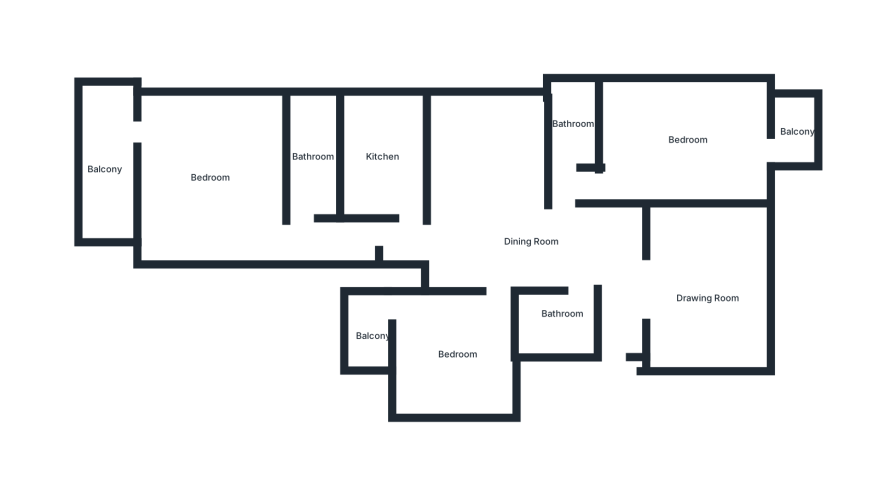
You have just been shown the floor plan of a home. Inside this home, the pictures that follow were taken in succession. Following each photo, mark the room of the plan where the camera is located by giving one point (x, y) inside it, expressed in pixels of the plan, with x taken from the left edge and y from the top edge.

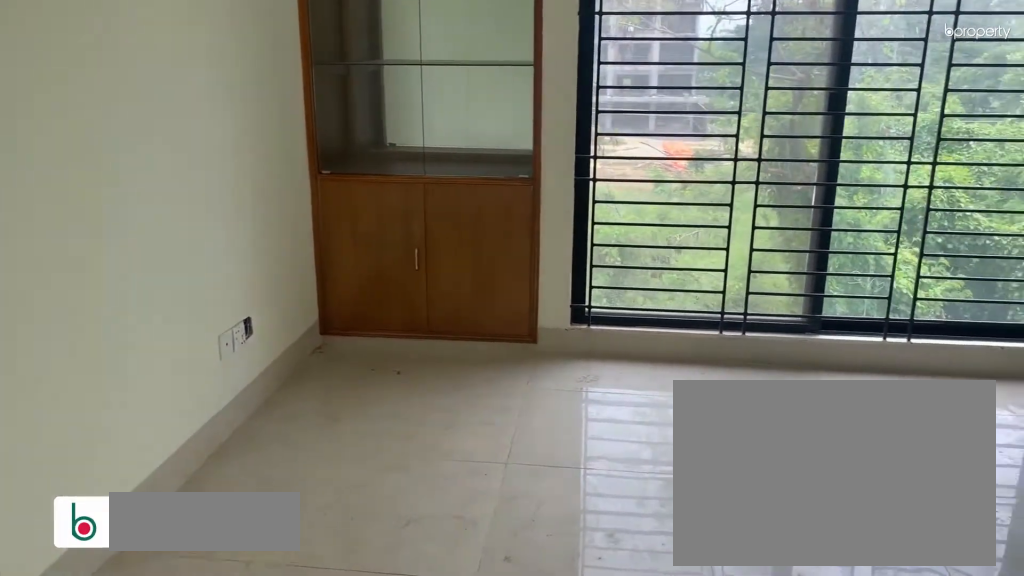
(686, 296)
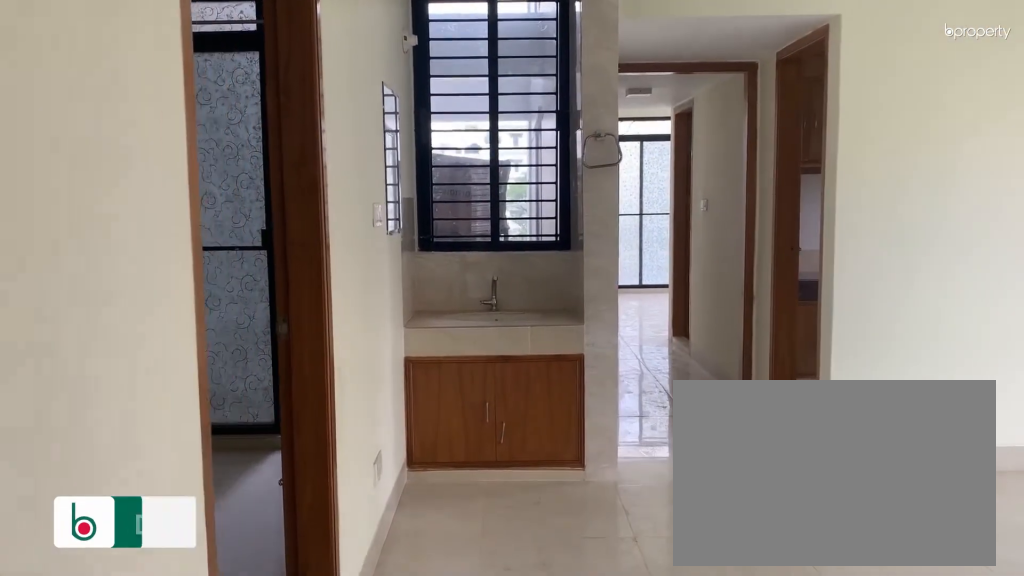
(534, 242)
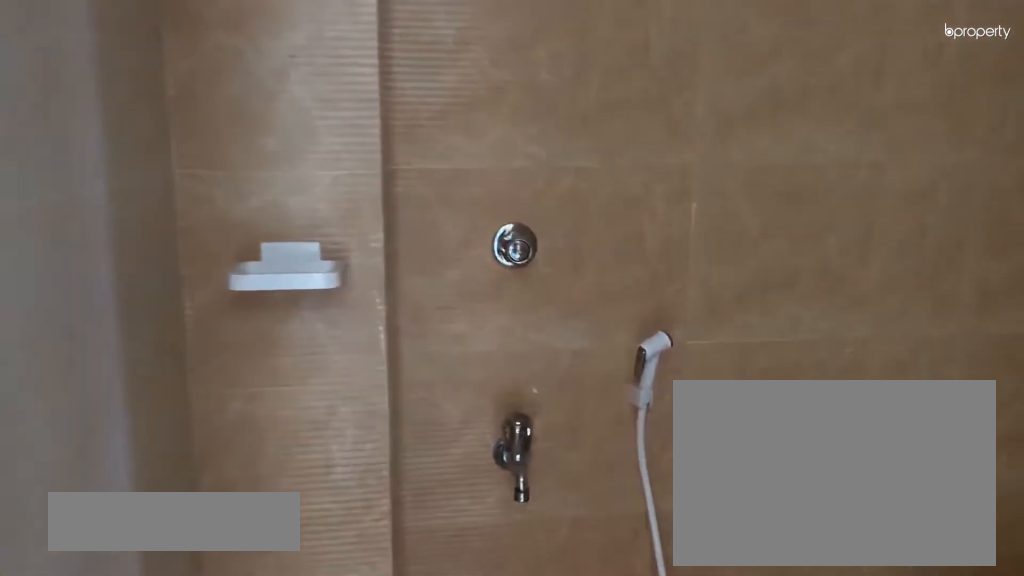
(560, 317)
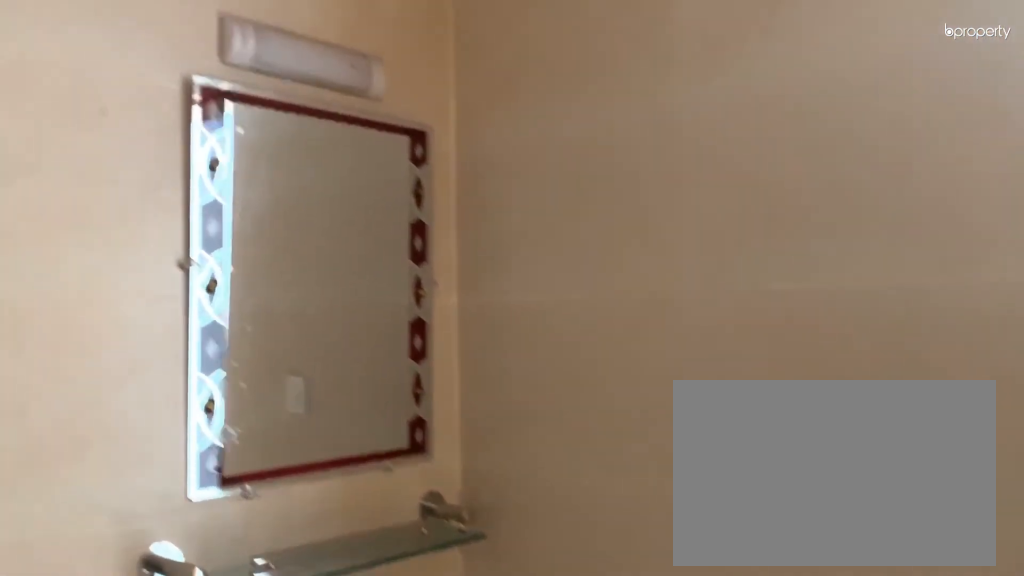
(560, 318)
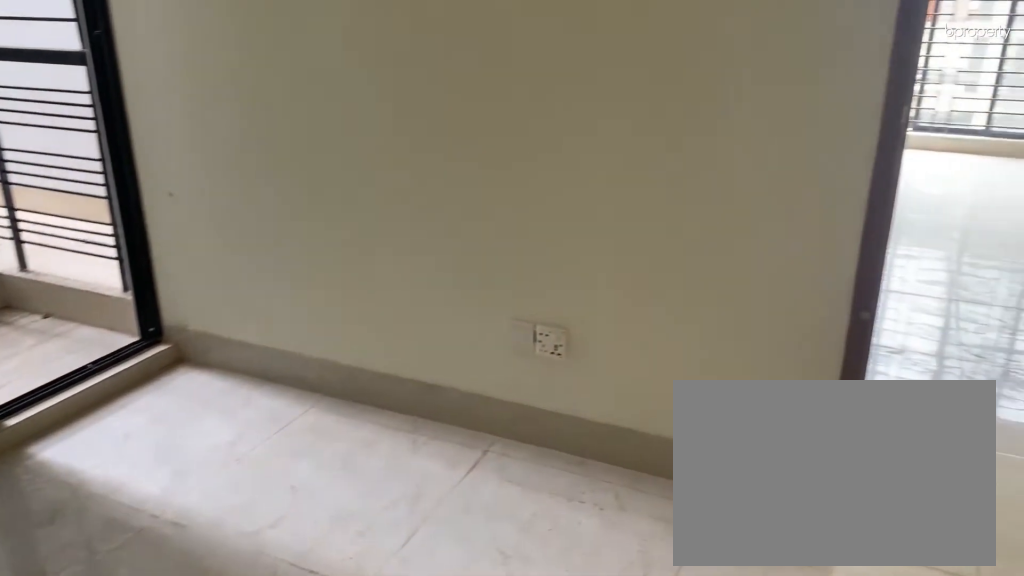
(458, 350)
